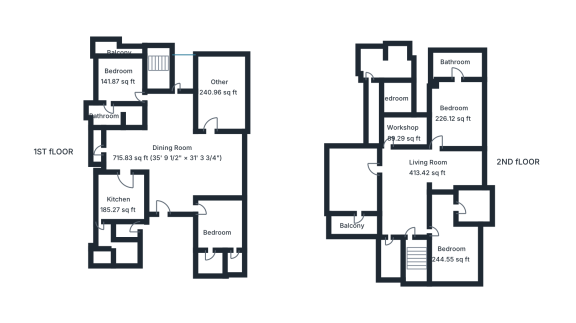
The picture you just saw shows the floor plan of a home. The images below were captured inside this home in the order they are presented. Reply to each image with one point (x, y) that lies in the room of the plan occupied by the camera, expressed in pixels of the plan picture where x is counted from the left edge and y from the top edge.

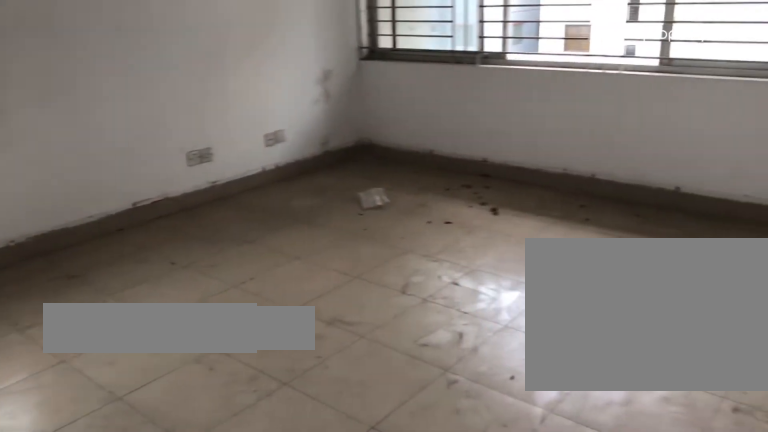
(458, 251)
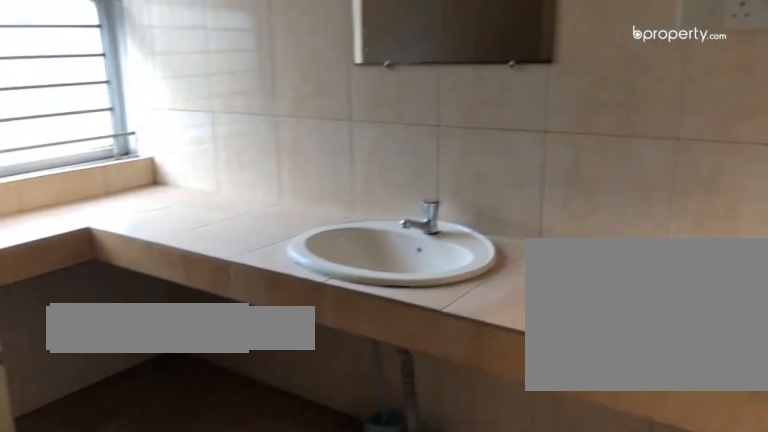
(475, 211)
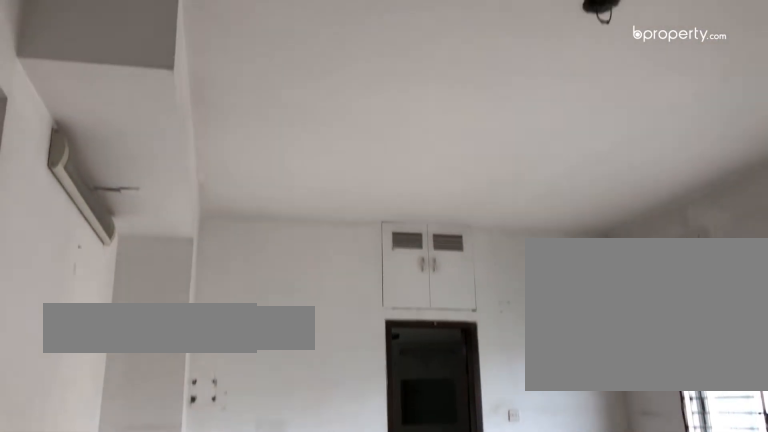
(455, 114)
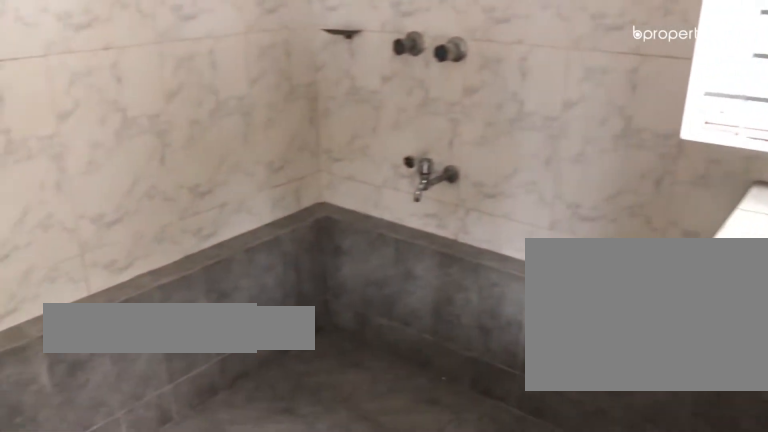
(461, 70)
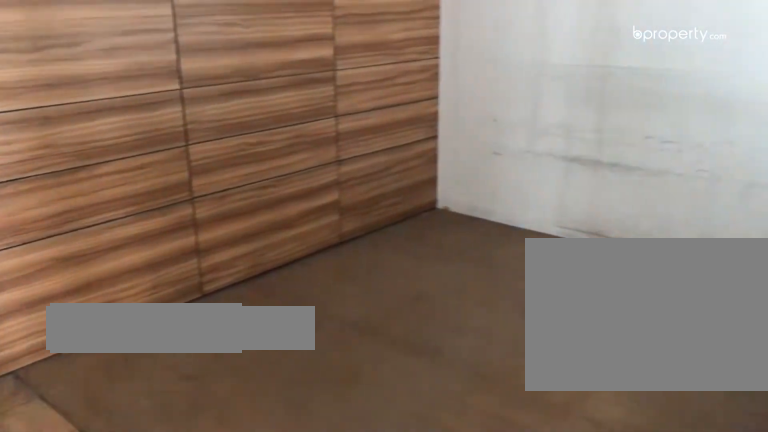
(400, 138)
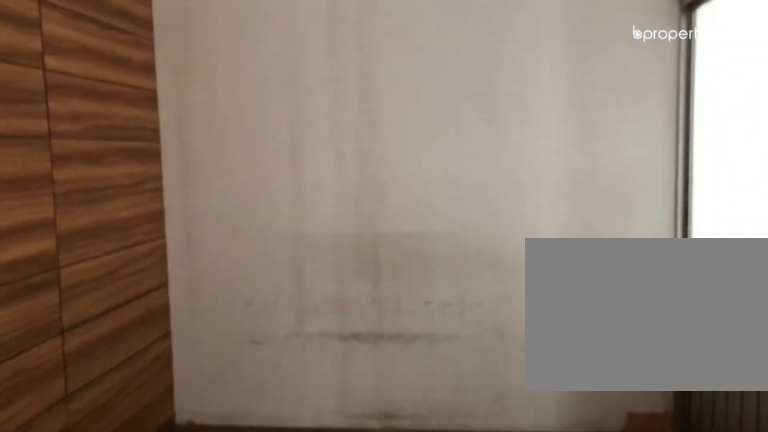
(400, 133)
